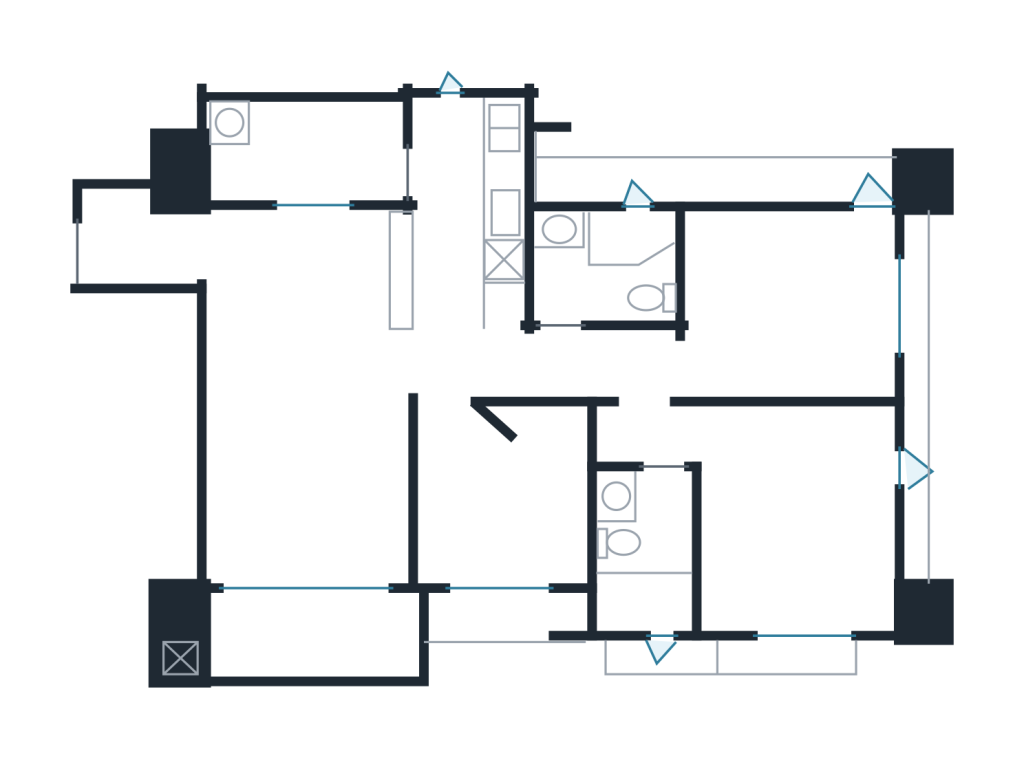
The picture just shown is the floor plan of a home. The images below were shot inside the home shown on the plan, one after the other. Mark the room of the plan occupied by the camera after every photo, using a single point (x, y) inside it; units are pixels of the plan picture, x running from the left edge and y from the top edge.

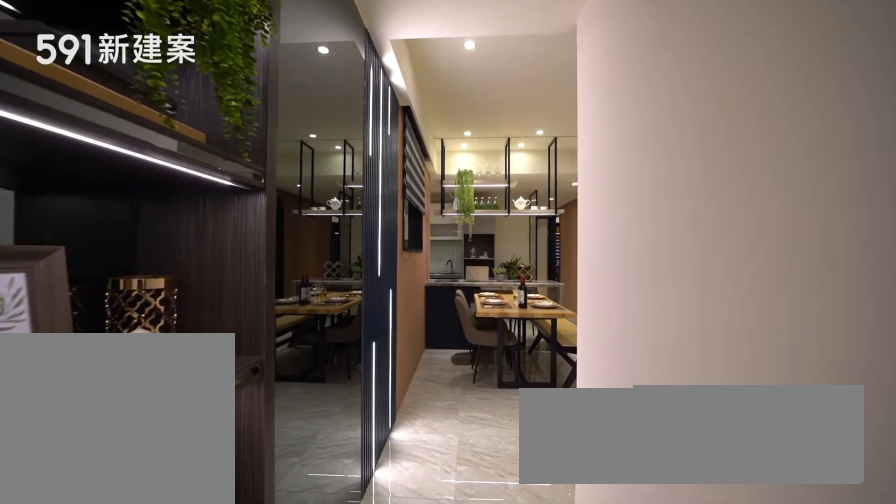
(142, 232)
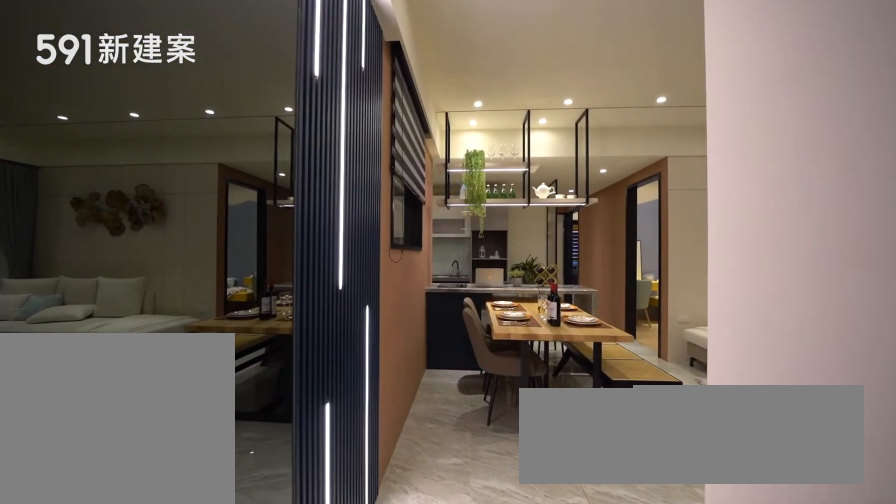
(142, 232)
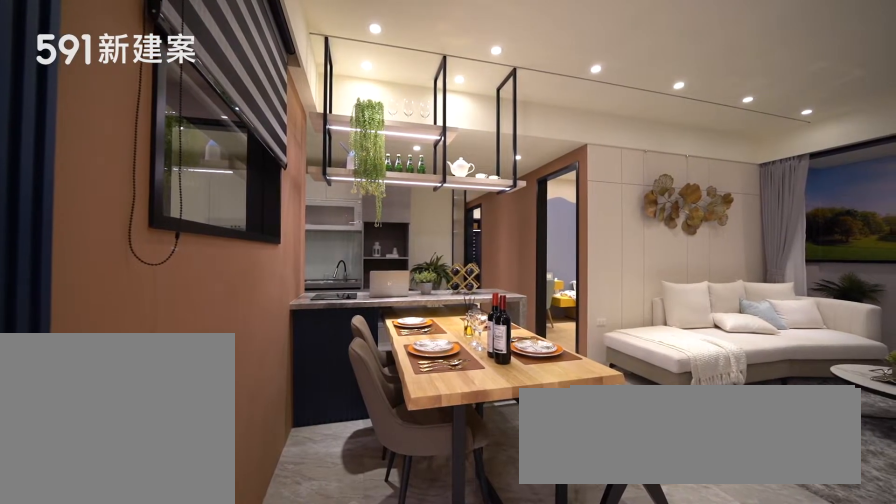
(316, 276)
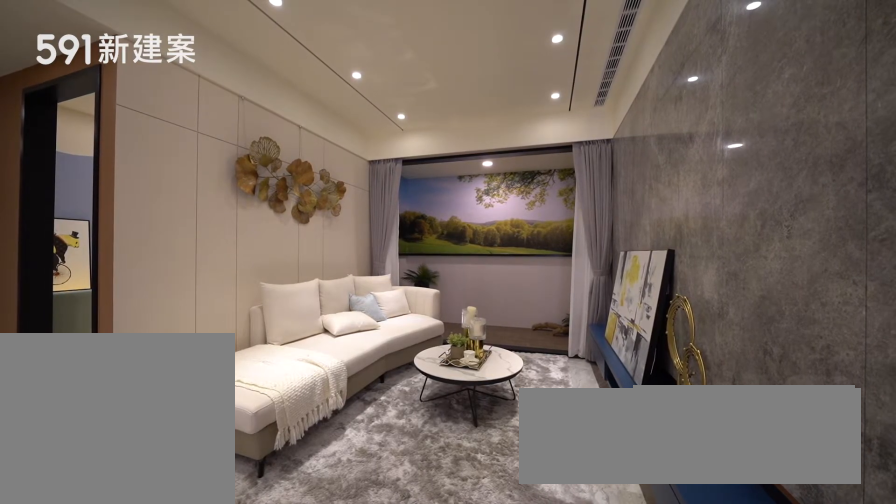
(311, 474)
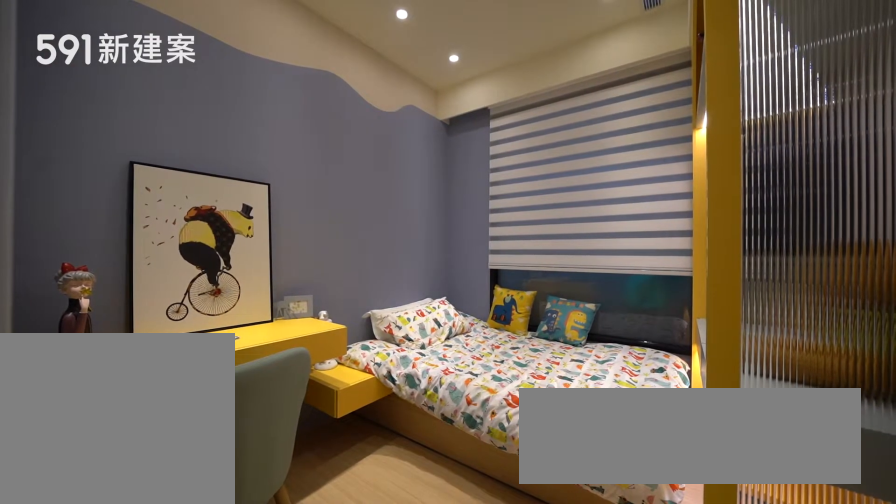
(509, 496)
